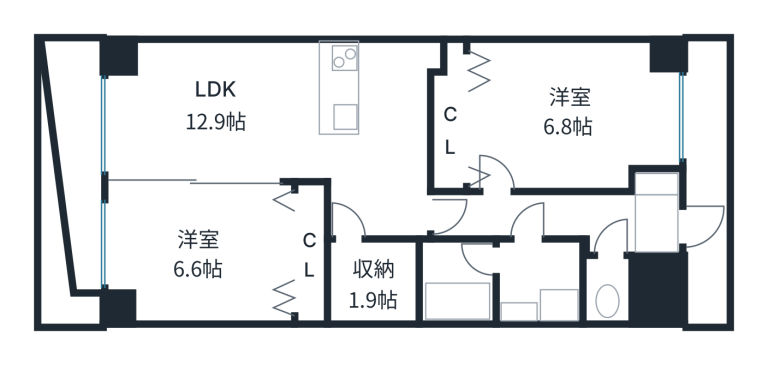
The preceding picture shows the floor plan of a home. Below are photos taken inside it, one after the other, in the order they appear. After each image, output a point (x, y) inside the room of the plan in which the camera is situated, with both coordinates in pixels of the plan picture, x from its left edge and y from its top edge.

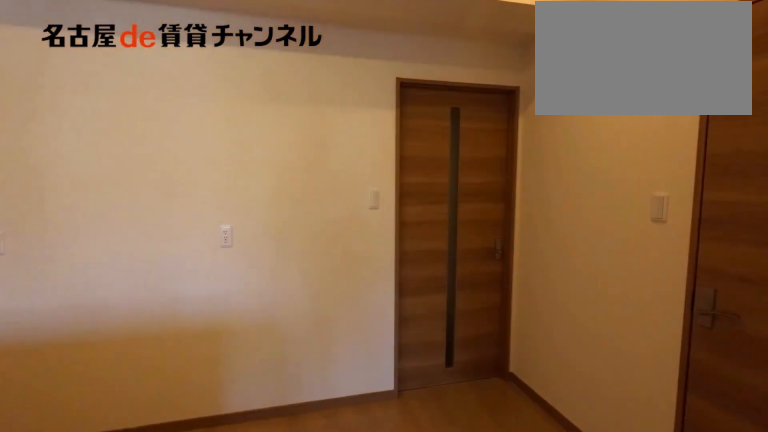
(283, 121)
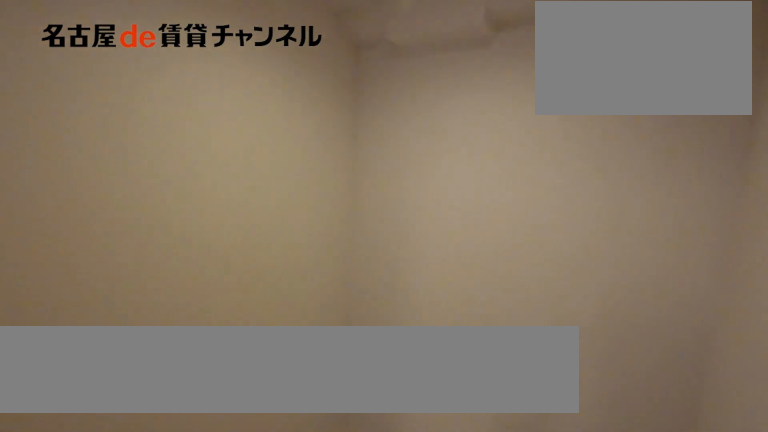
(372, 281)
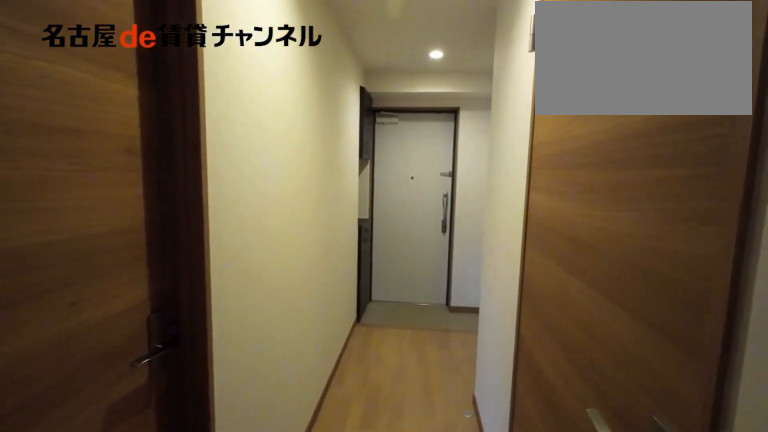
(539, 217)
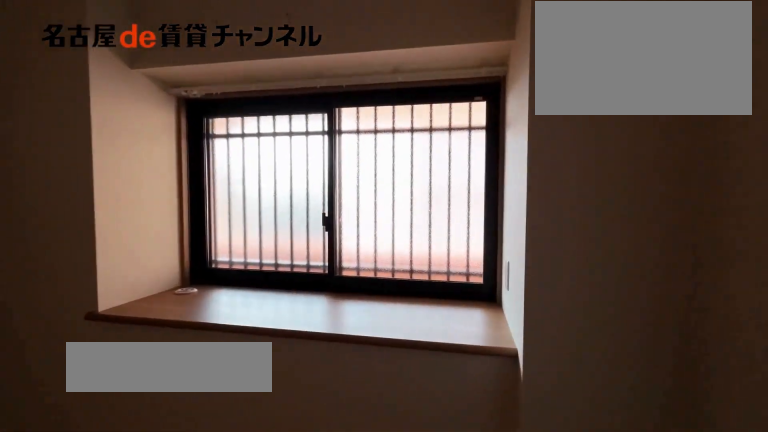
(568, 113)
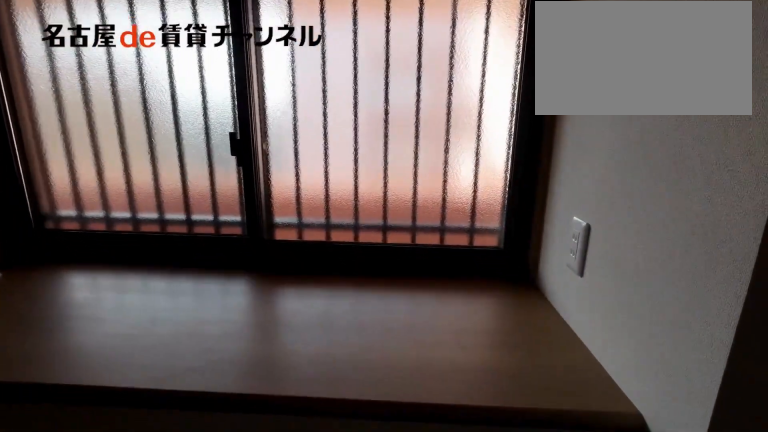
(568, 113)
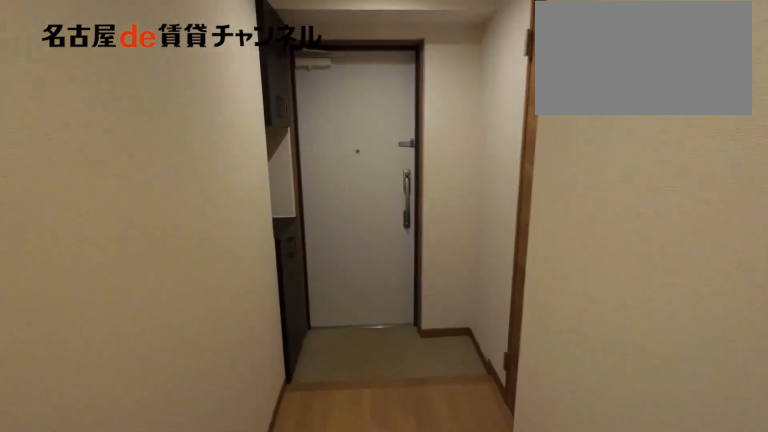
(566, 218)
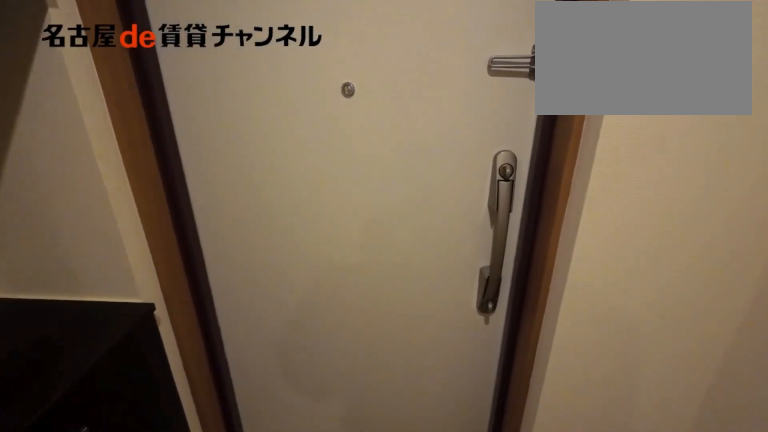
(566, 218)
